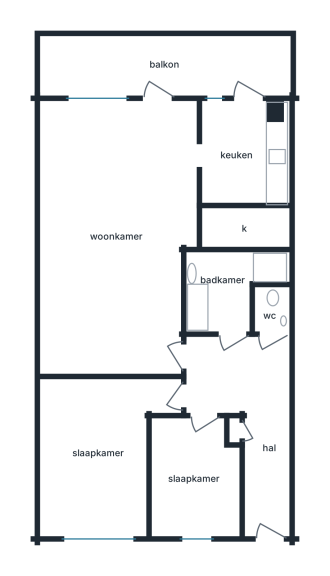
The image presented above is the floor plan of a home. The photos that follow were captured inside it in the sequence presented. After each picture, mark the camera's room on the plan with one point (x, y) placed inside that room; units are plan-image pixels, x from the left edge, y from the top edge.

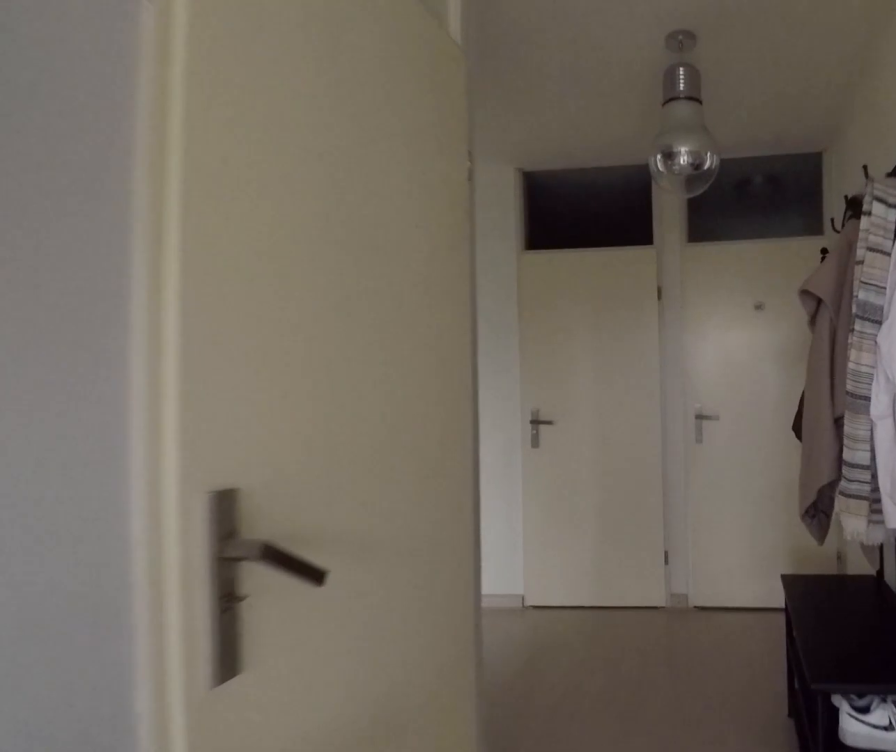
(247, 413)
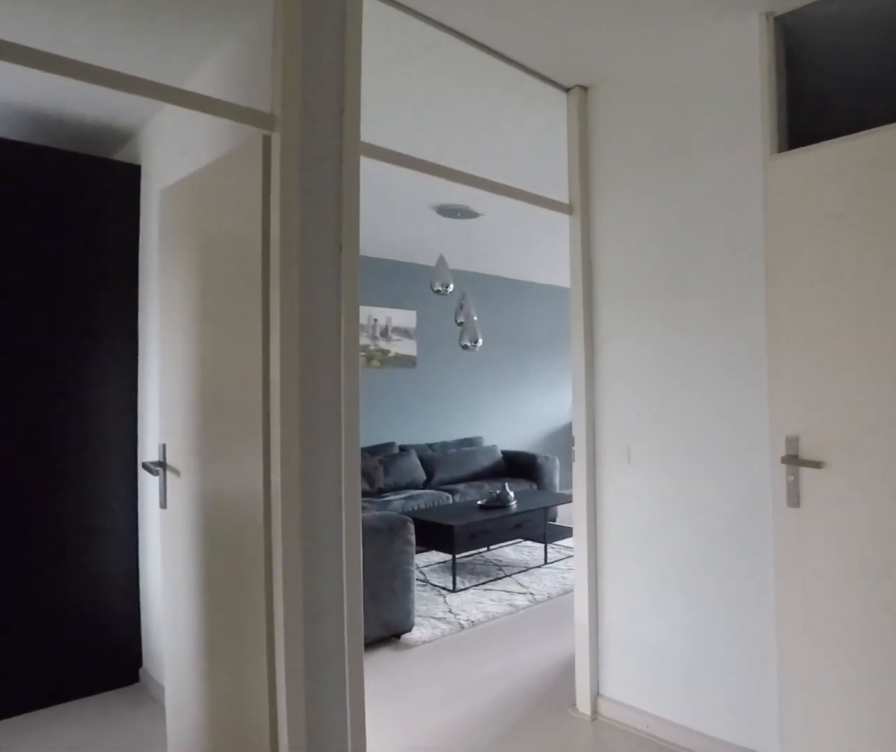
(247, 413)
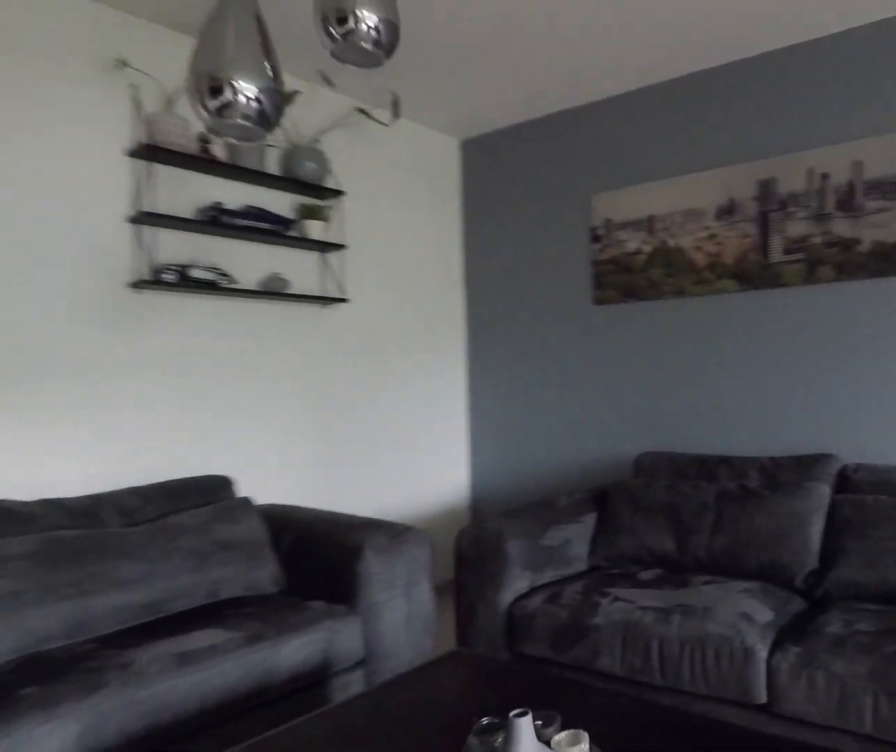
(116, 233)
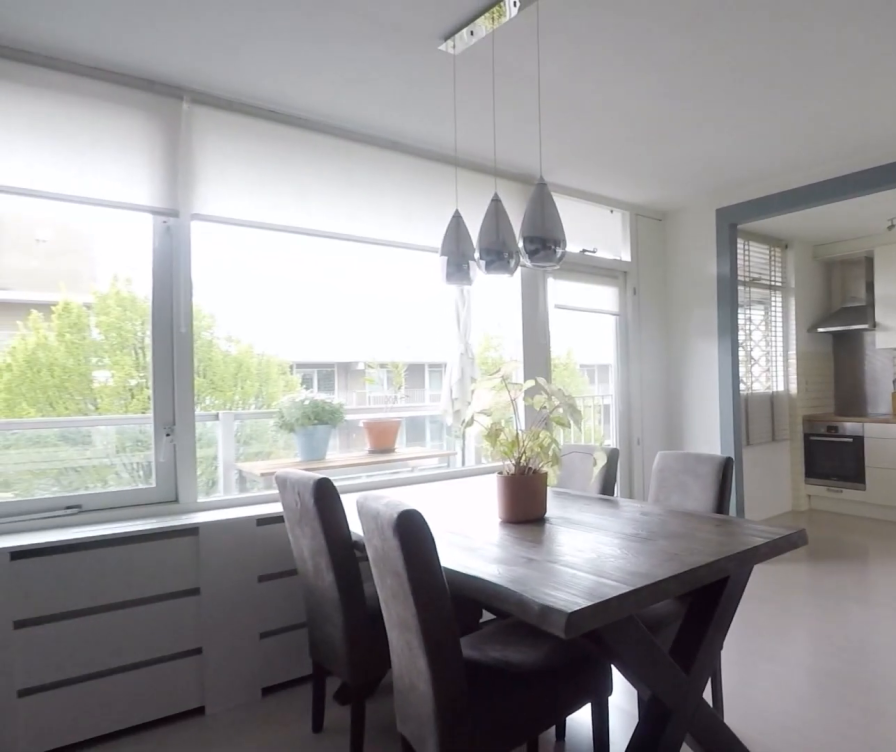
(116, 233)
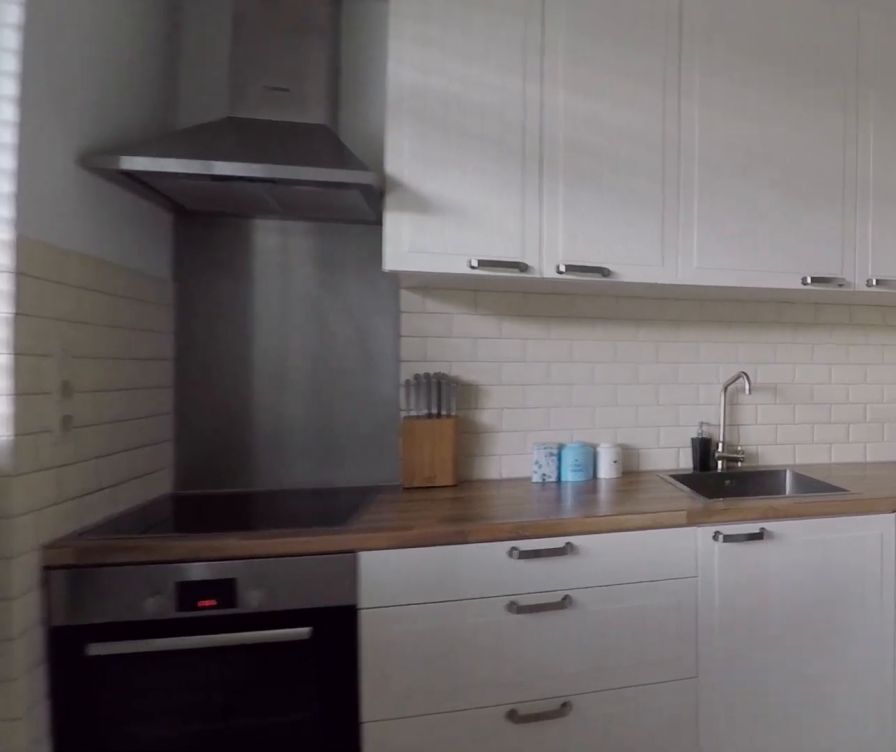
(242, 154)
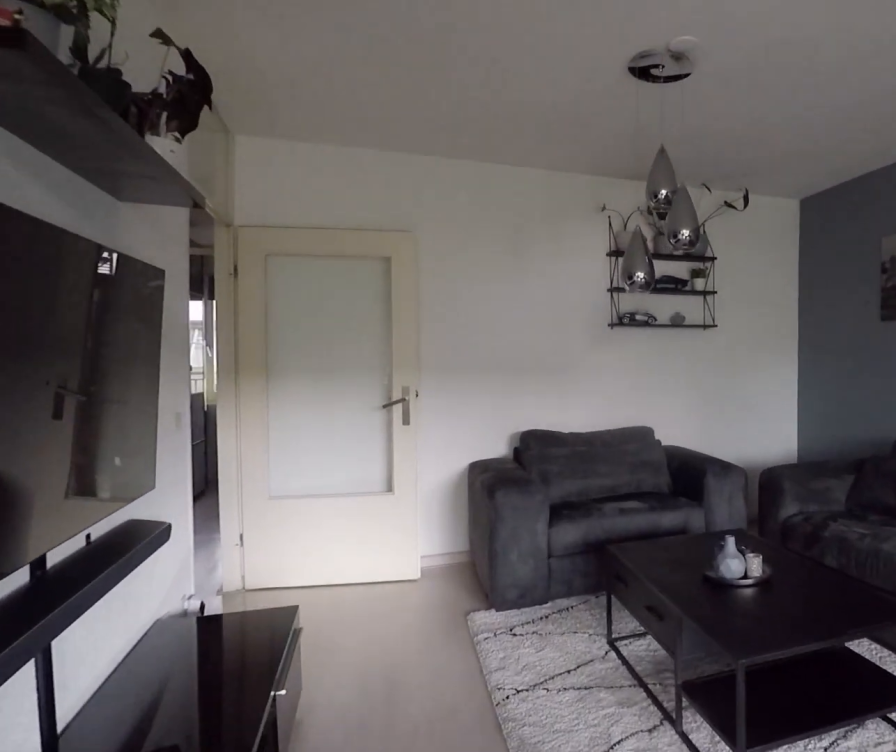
(116, 233)
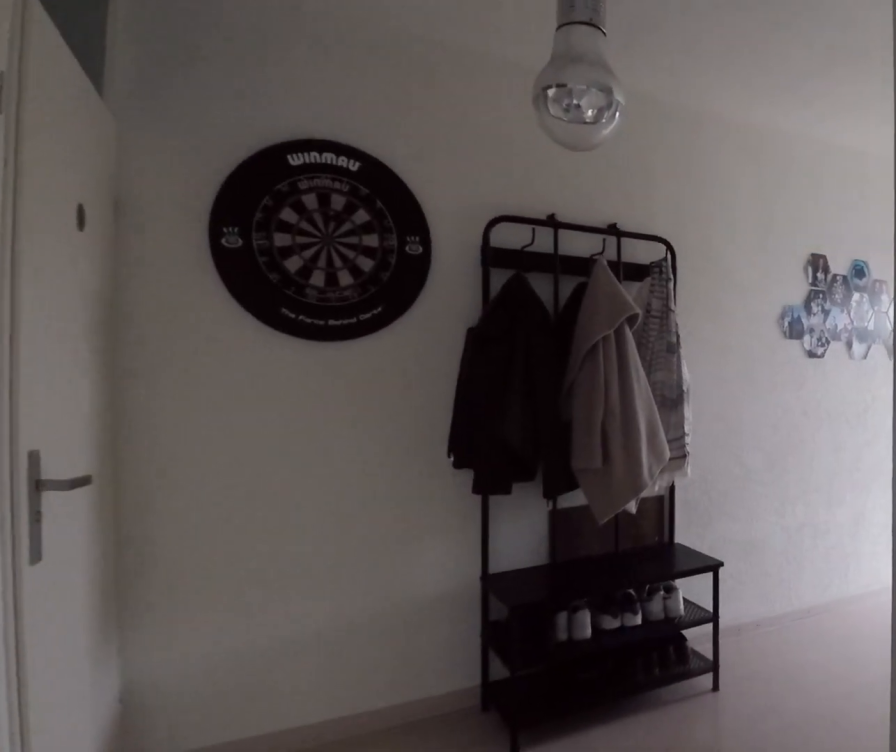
(247, 414)
